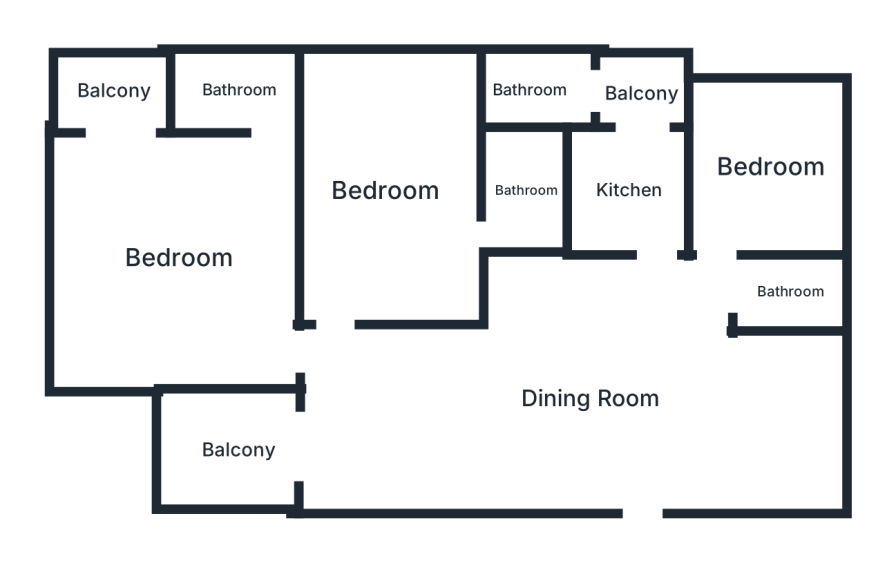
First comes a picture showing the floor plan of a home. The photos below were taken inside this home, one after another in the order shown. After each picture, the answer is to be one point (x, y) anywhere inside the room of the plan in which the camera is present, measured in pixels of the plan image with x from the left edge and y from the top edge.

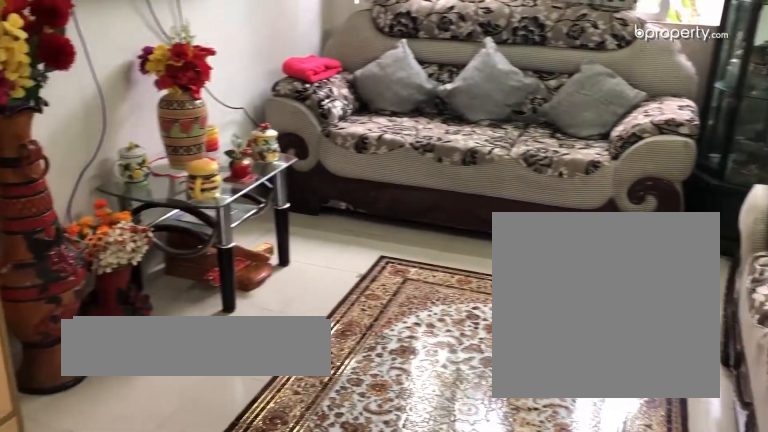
(610, 376)
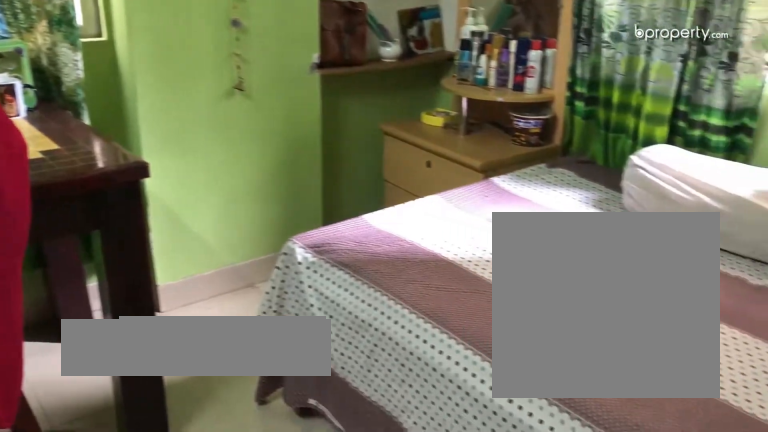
(767, 166)
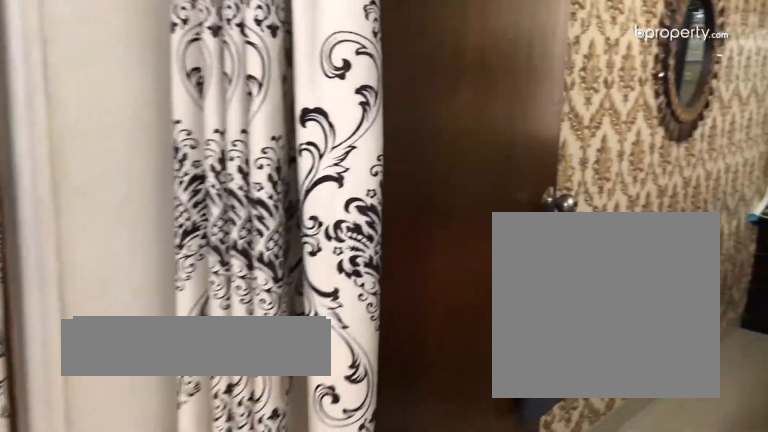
(394, 197)
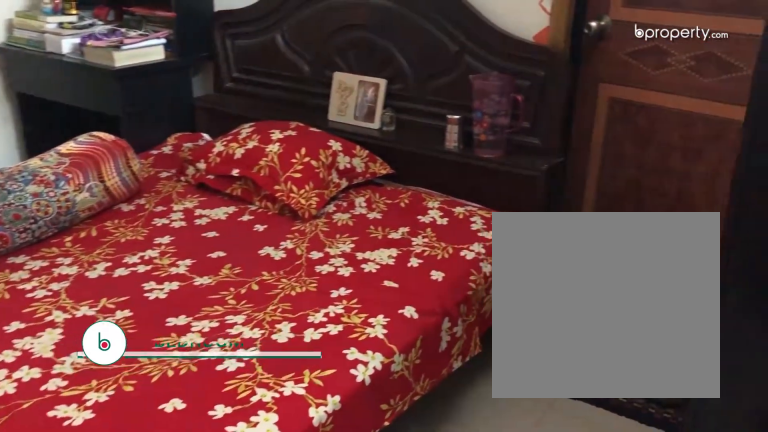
(427, 197)
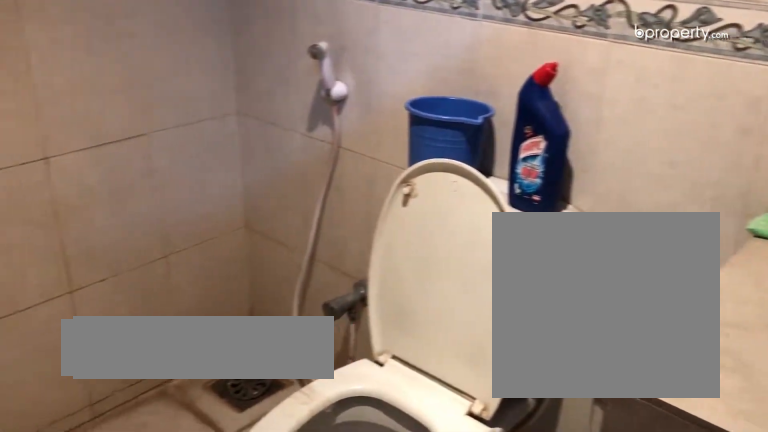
(527, 195)
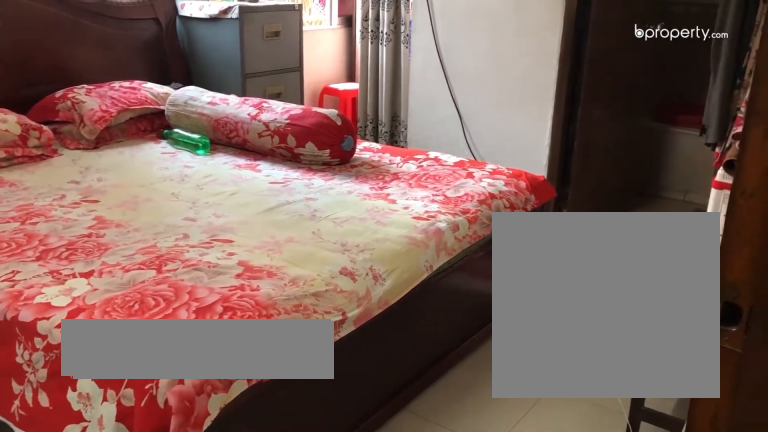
(174, 257)
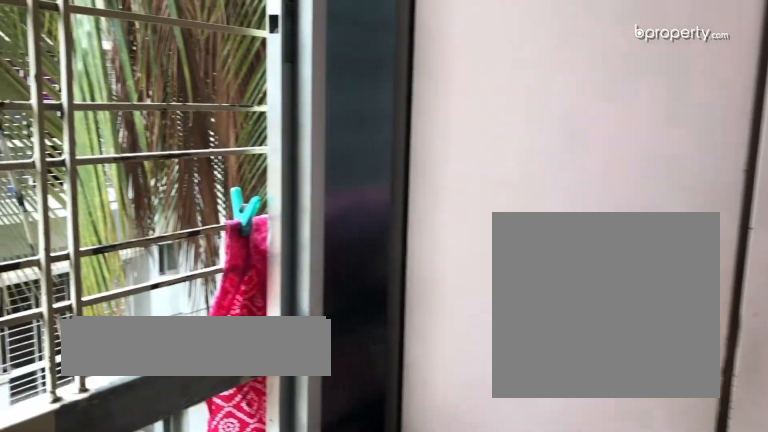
(116, 93)
